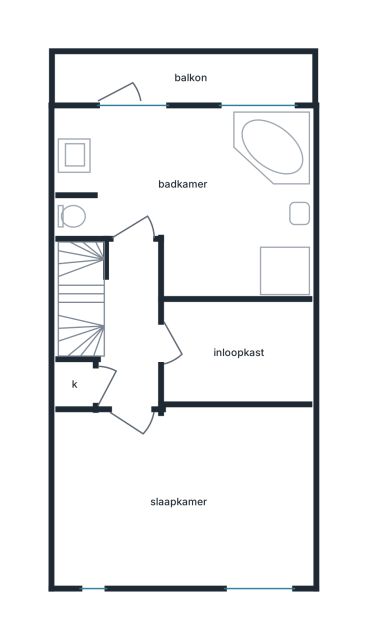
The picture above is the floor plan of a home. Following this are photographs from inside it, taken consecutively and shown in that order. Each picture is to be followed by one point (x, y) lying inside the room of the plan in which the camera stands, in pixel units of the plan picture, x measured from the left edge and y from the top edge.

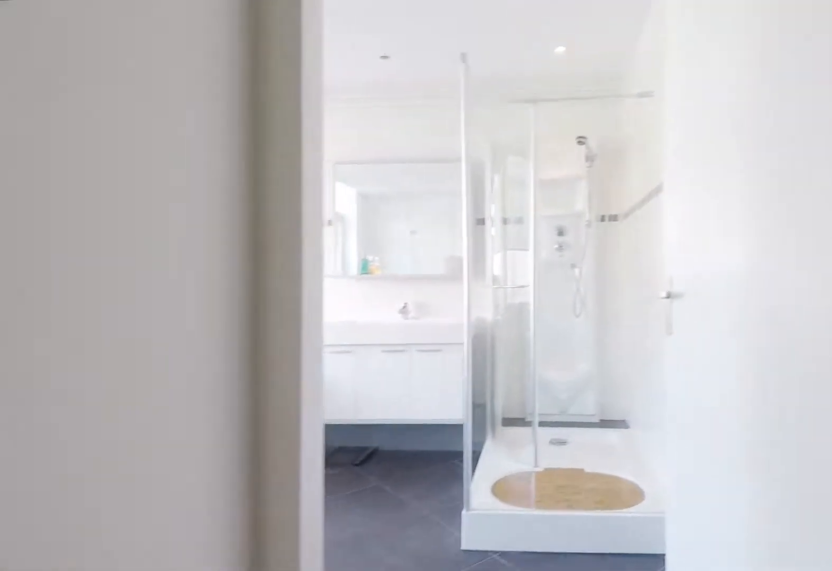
(131, 328)
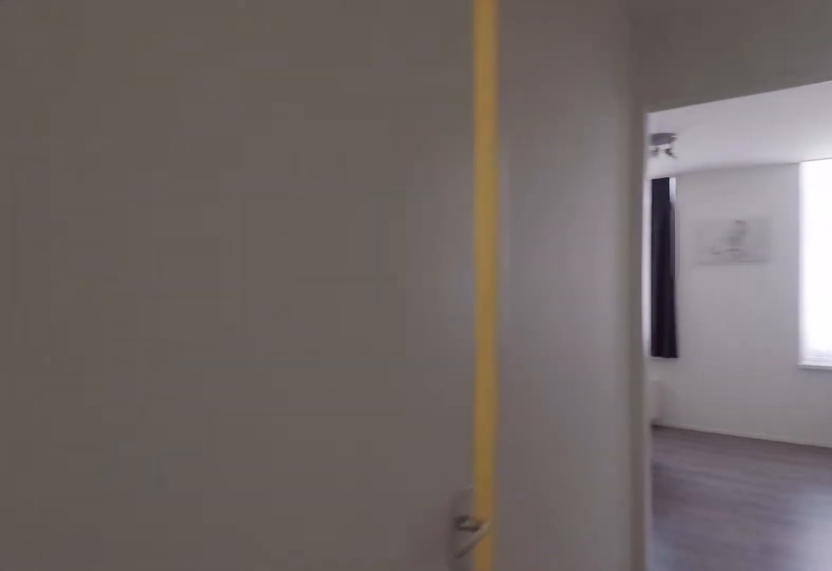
(131, 328)
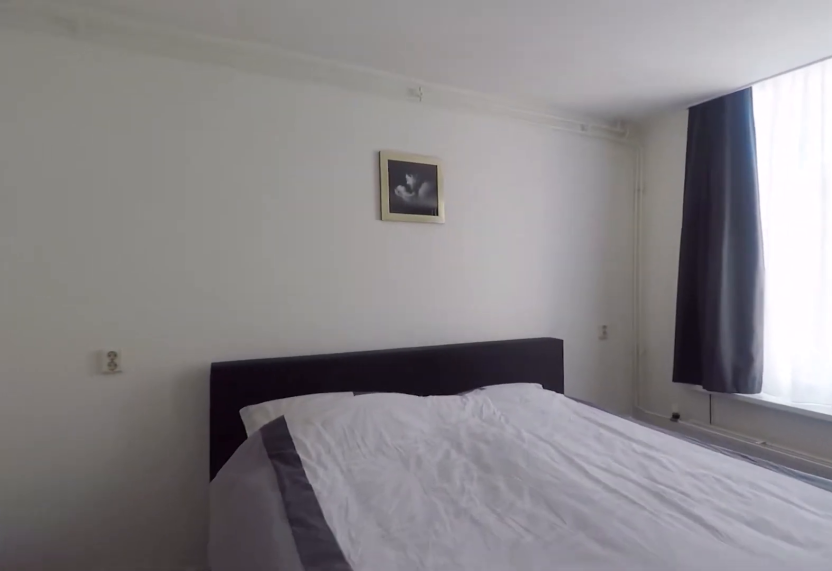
(184, 496)
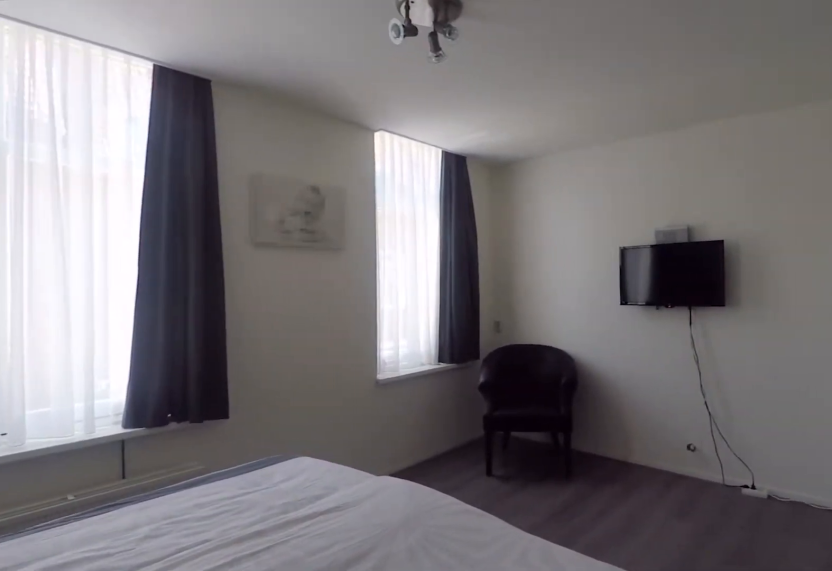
(184, 496)
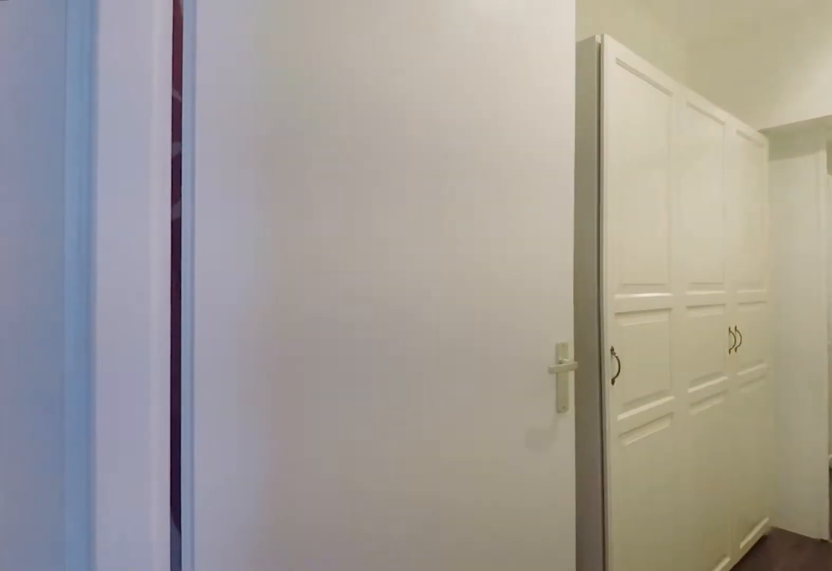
(131, 328)
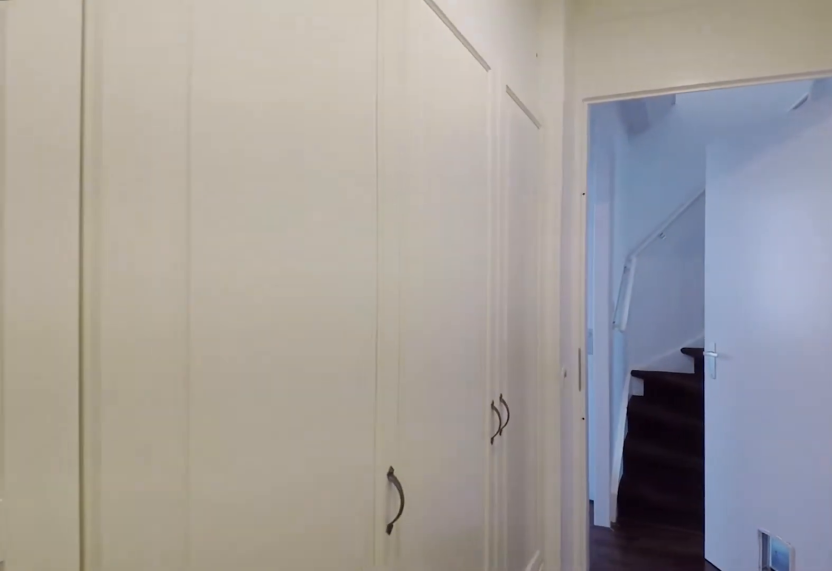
(236, 352)
